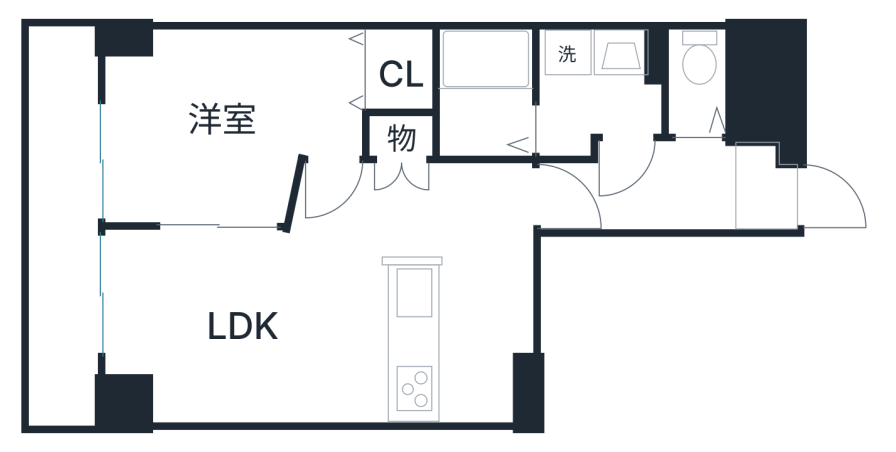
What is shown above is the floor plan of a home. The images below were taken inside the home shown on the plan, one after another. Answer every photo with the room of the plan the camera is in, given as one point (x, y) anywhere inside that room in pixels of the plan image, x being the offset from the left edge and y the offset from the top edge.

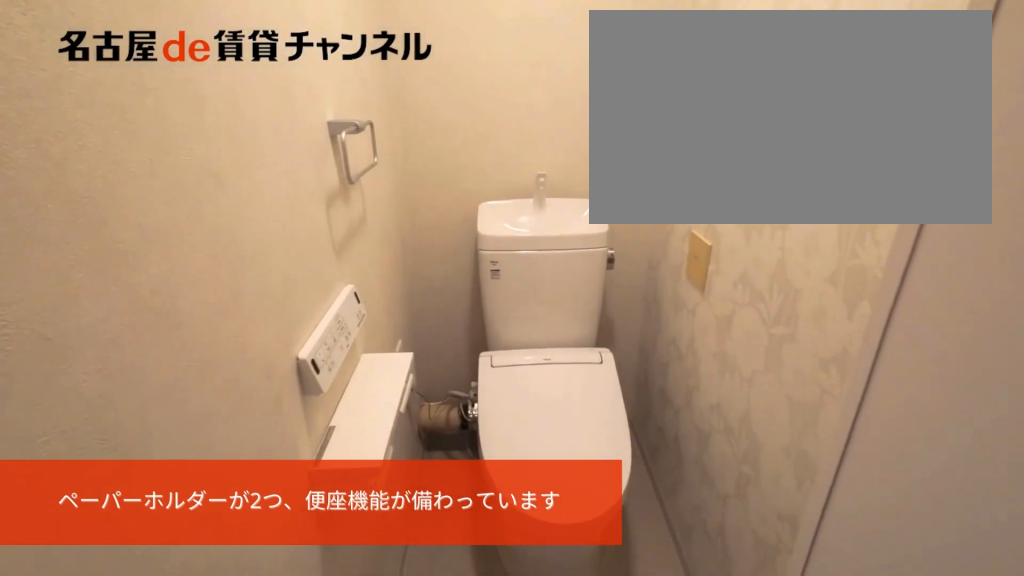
(698, 86)
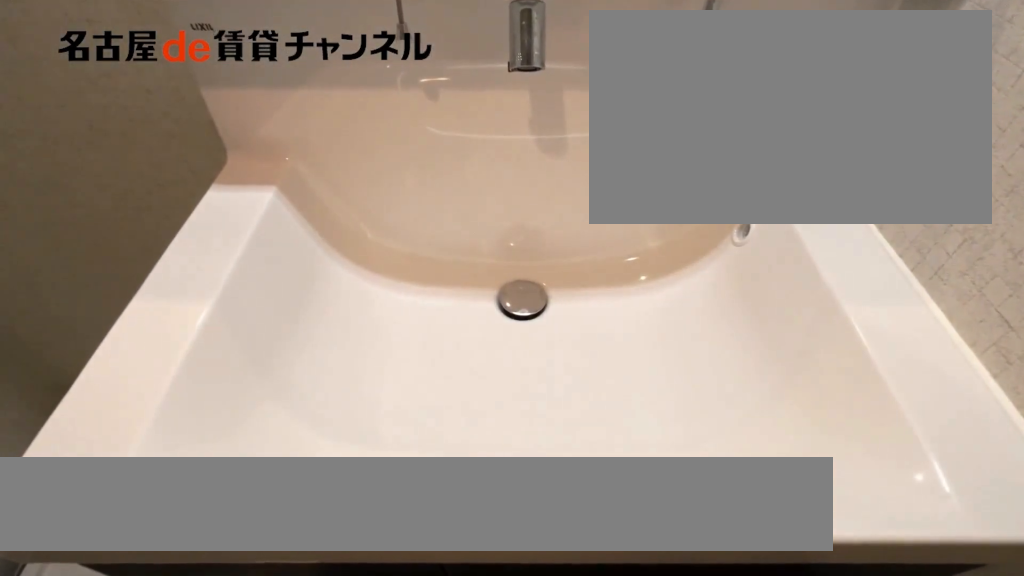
(599, 87)
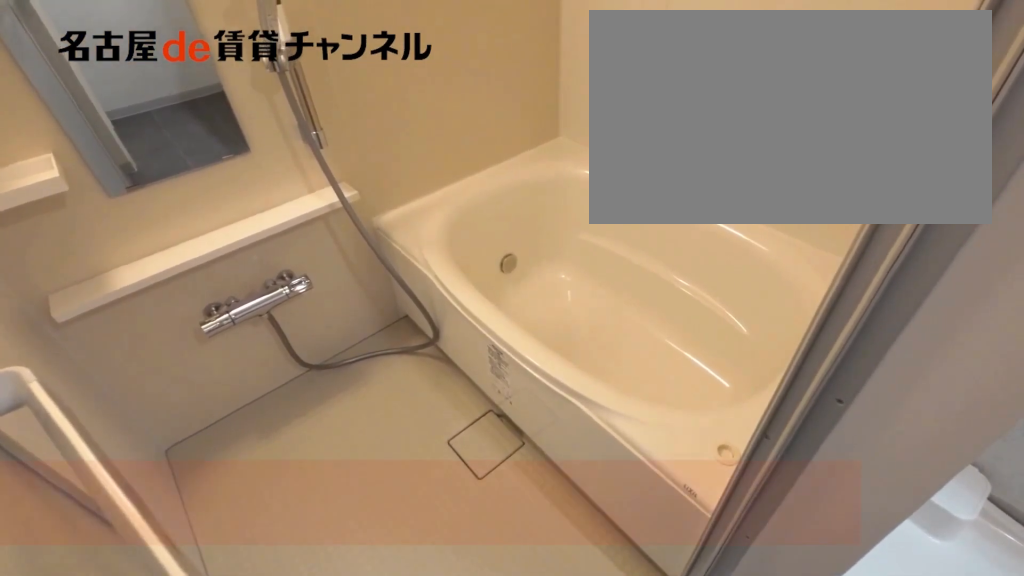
(482, 96)
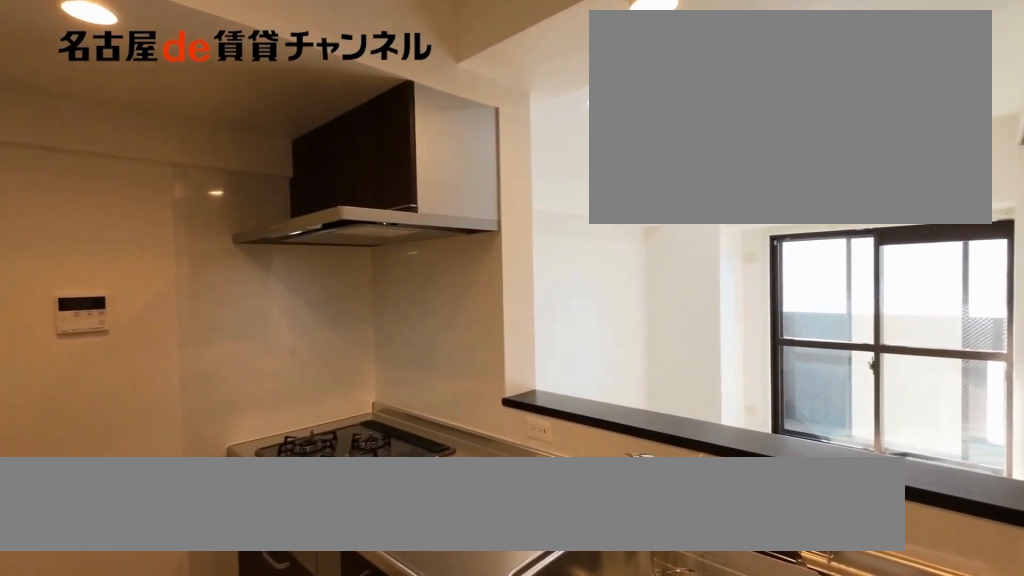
(459, 345)
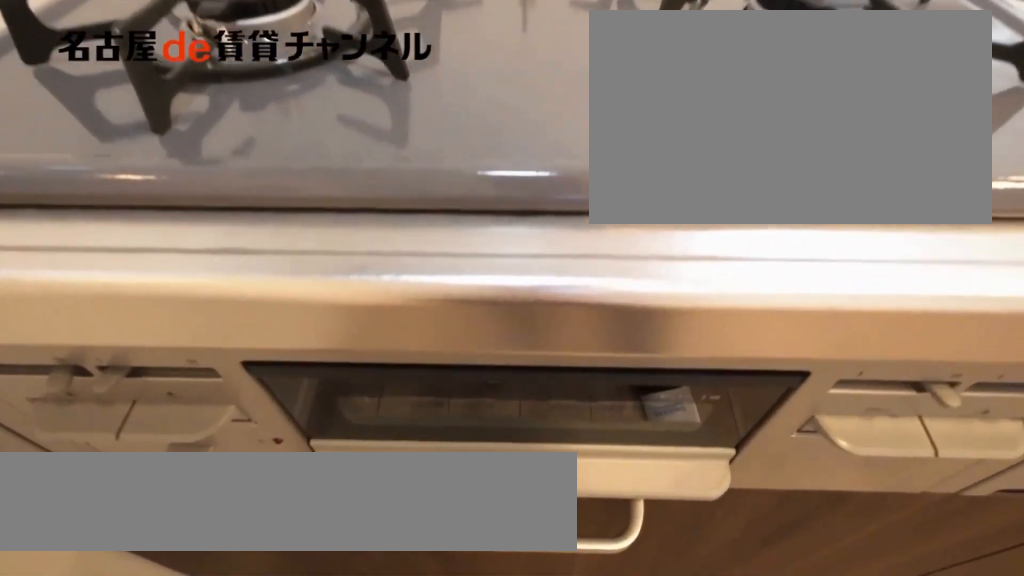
(459, 345)
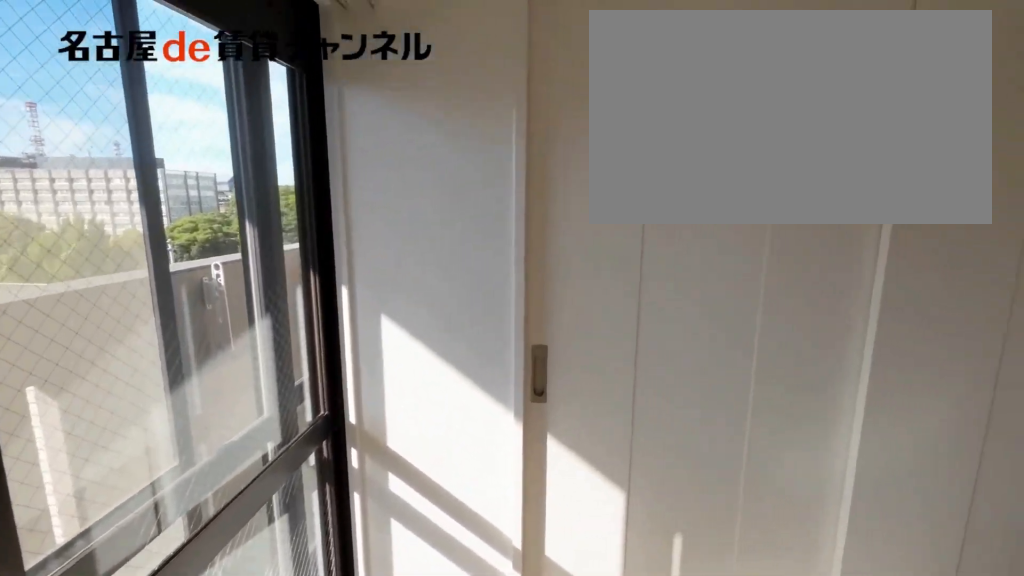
(240, 327)
